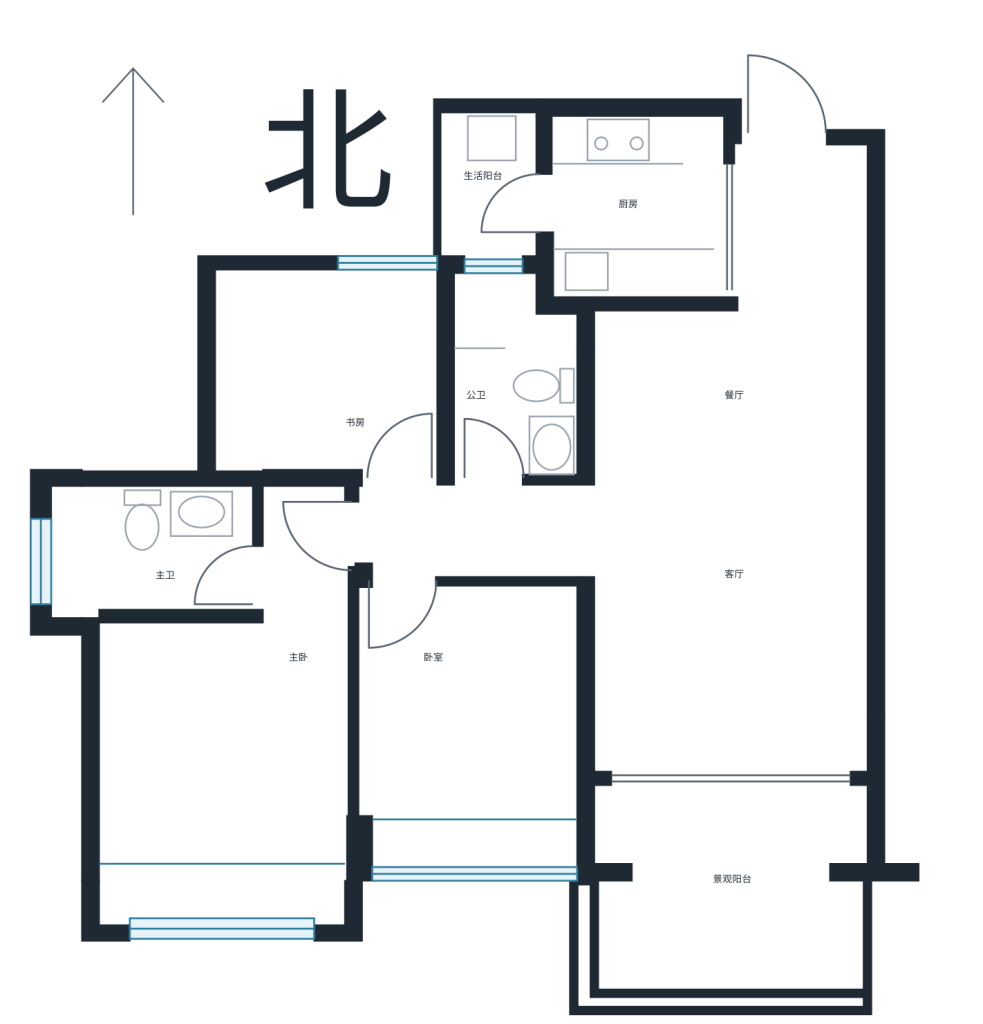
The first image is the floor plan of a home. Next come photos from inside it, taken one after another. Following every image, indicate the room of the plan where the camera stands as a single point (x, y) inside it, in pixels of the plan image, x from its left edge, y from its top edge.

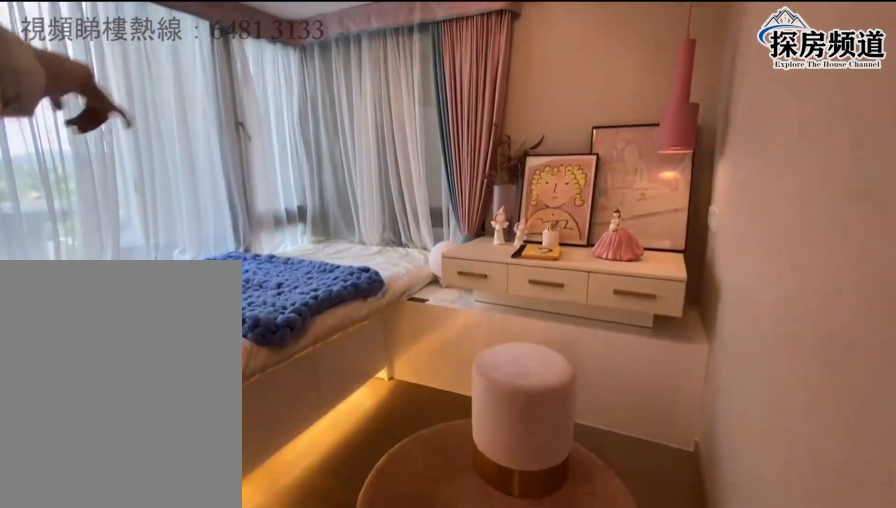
(346, 408)
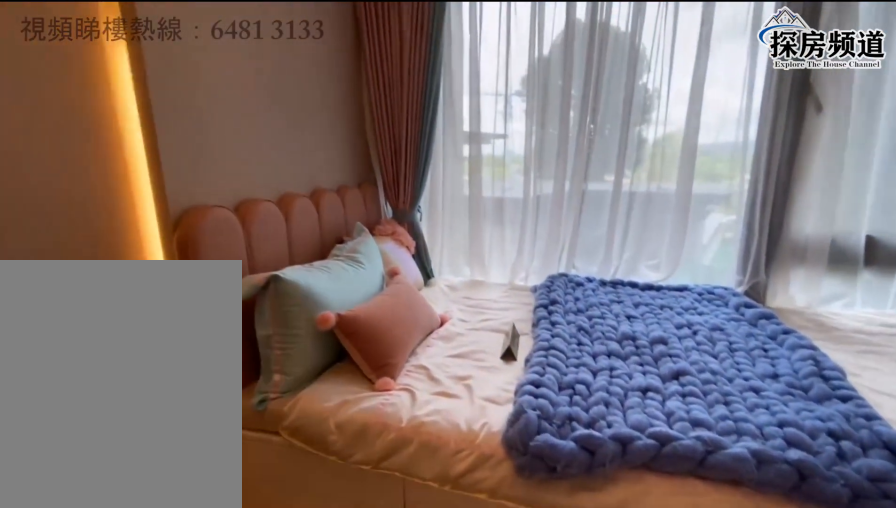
(346, 407)
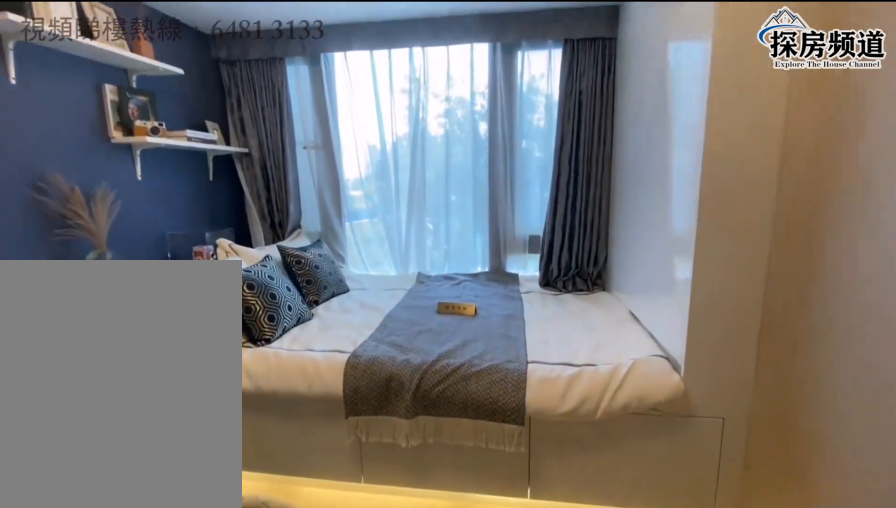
(479, 714)
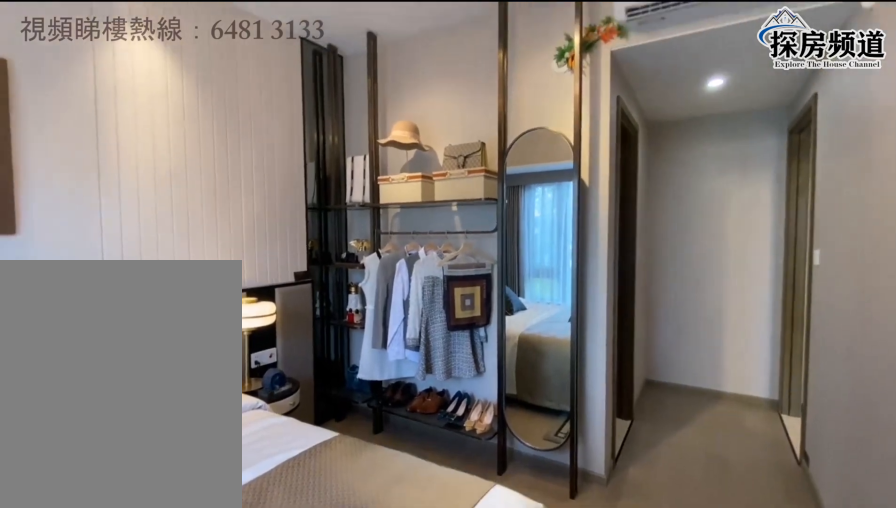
(199, 785)
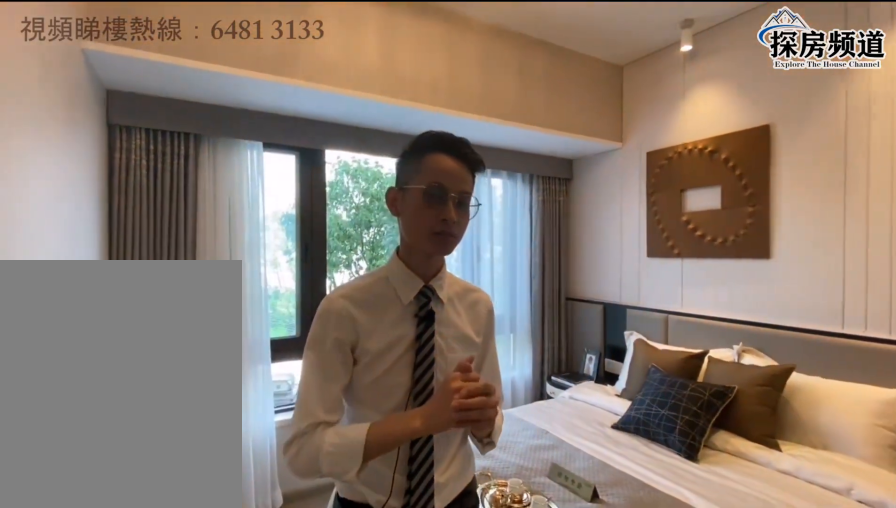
(202, 780)
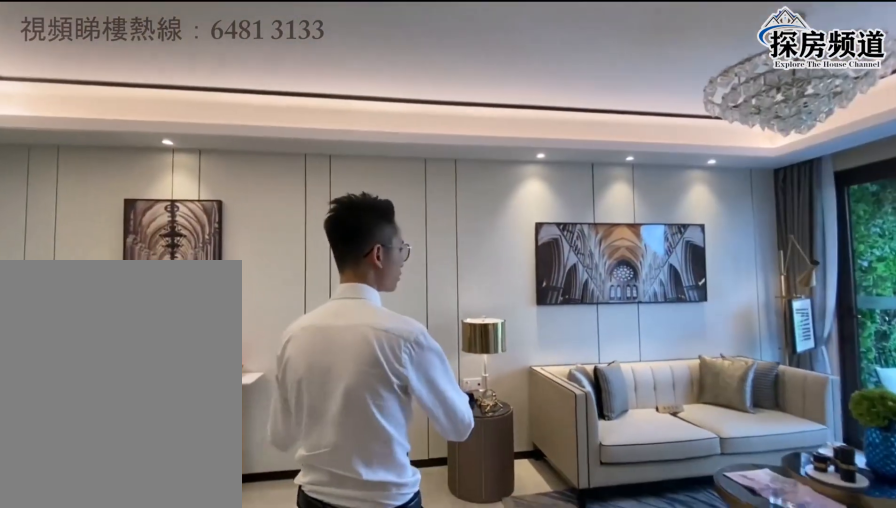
(758, 470)
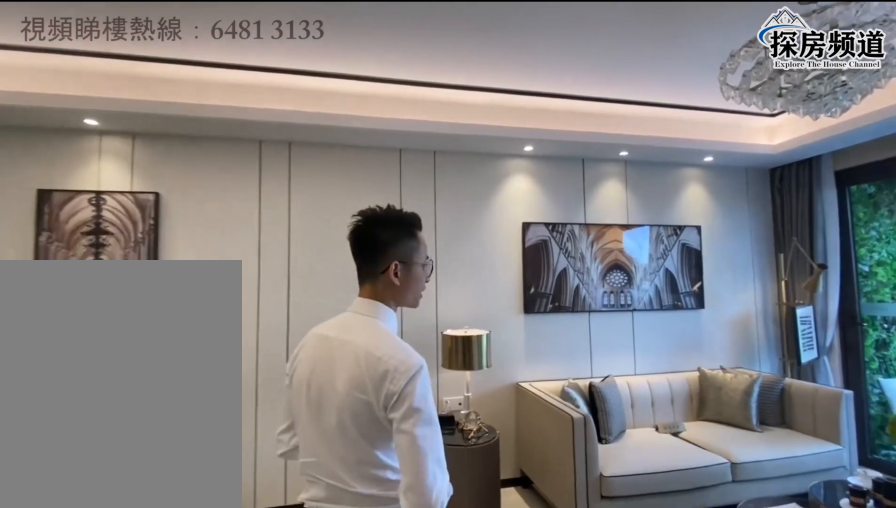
(757, 493)
